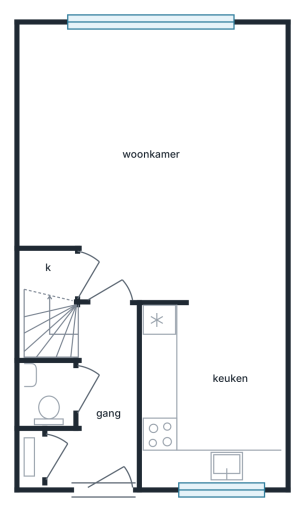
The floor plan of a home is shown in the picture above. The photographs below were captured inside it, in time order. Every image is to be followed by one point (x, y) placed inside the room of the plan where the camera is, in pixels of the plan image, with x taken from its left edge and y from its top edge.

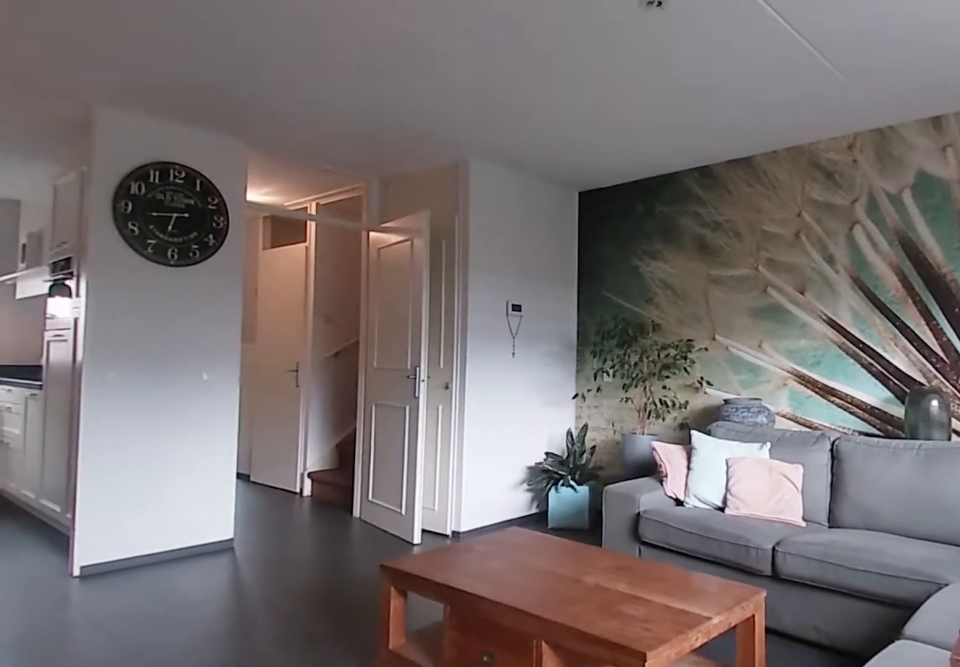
(159, 158)
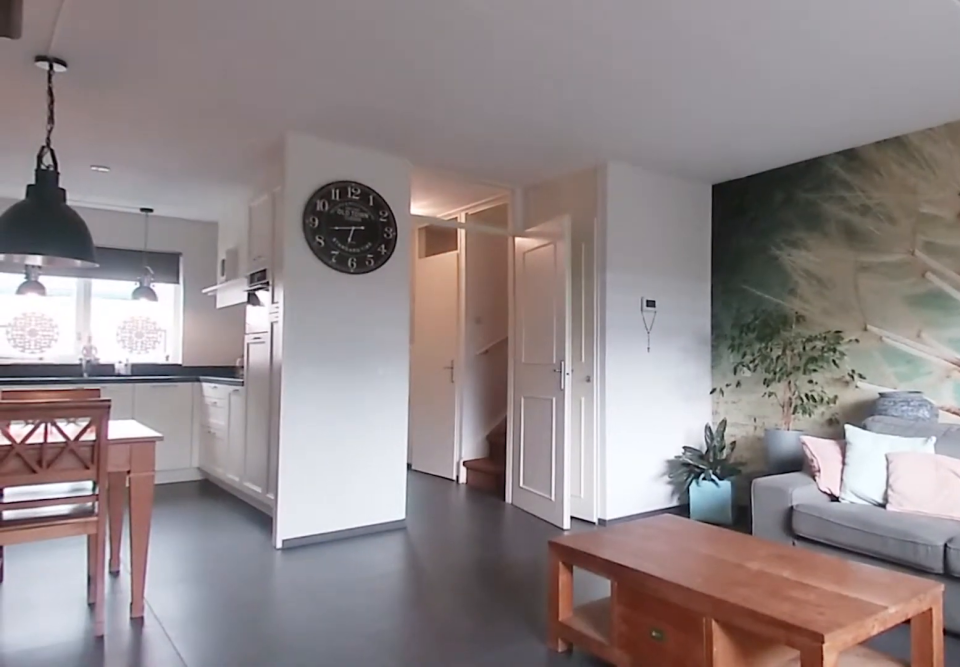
(159, 158)
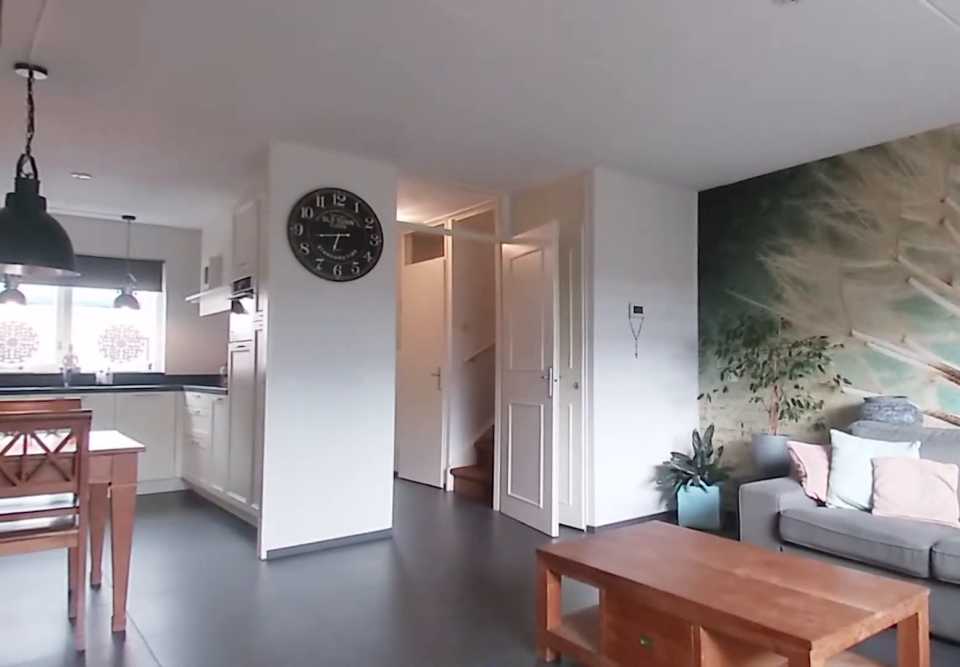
(159, 158)
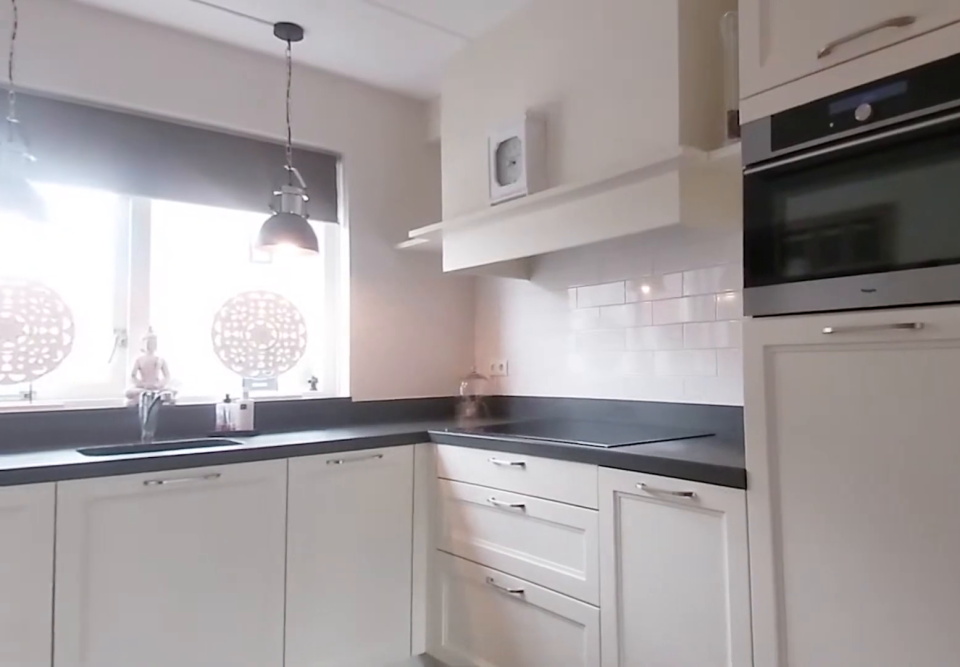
(212, 392)
